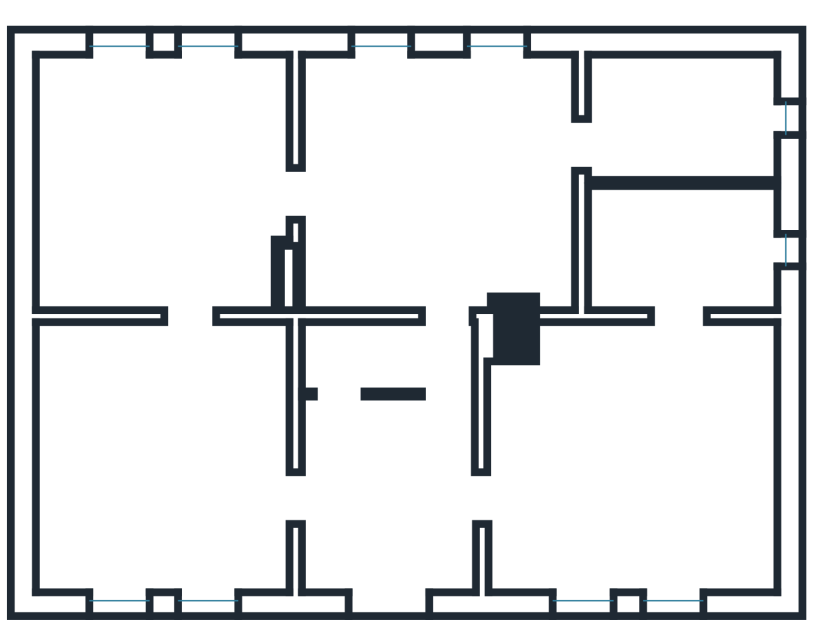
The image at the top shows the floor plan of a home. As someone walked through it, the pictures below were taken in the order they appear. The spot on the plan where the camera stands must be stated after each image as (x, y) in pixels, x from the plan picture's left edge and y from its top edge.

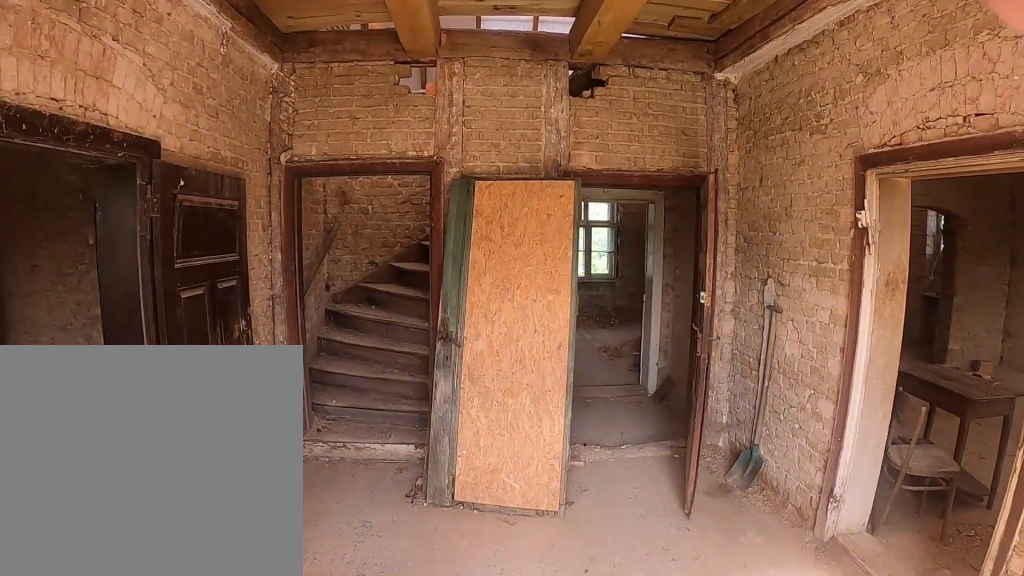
(407, 526)
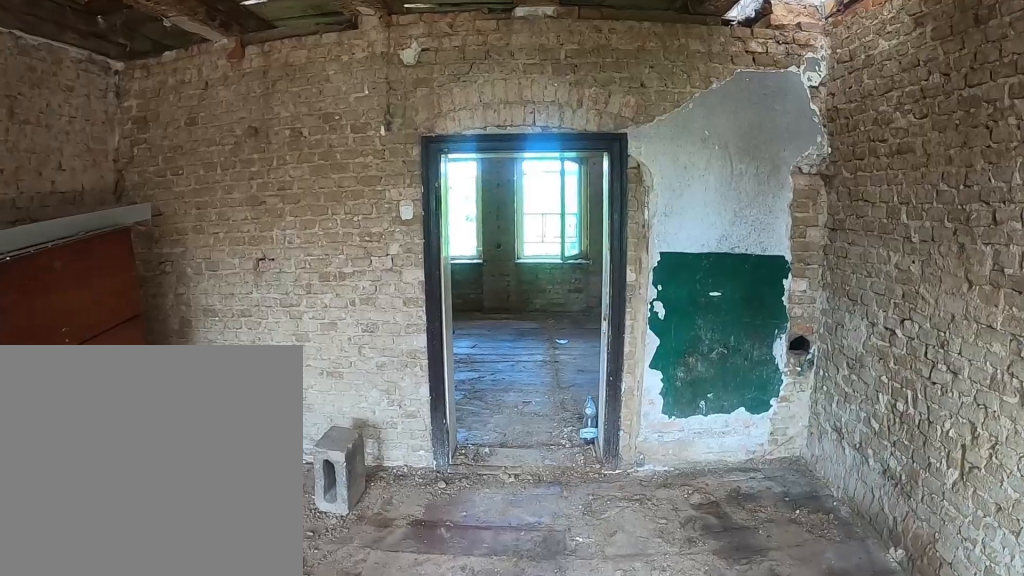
(184, 489)
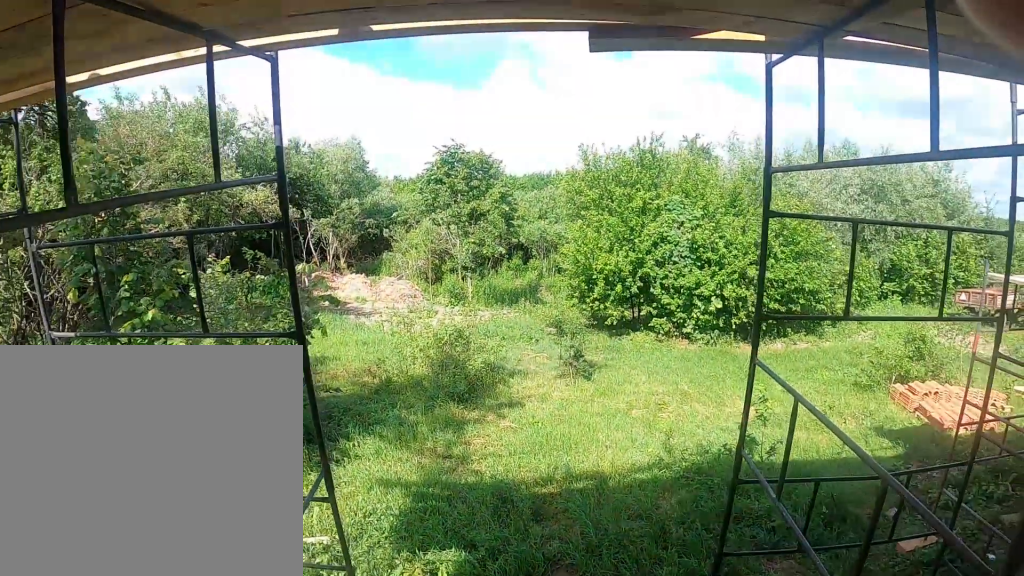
(123, 100)
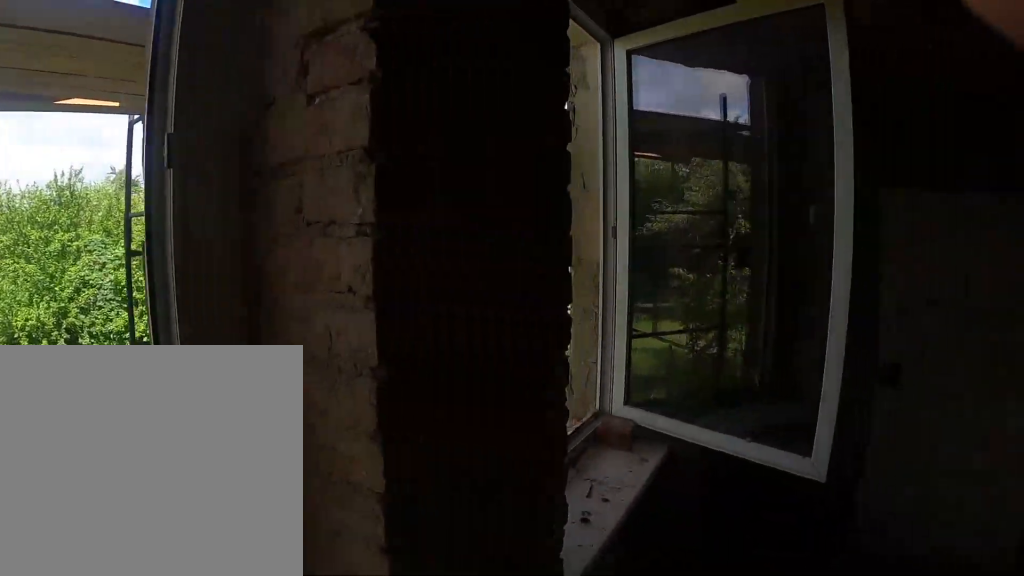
(191, 144)
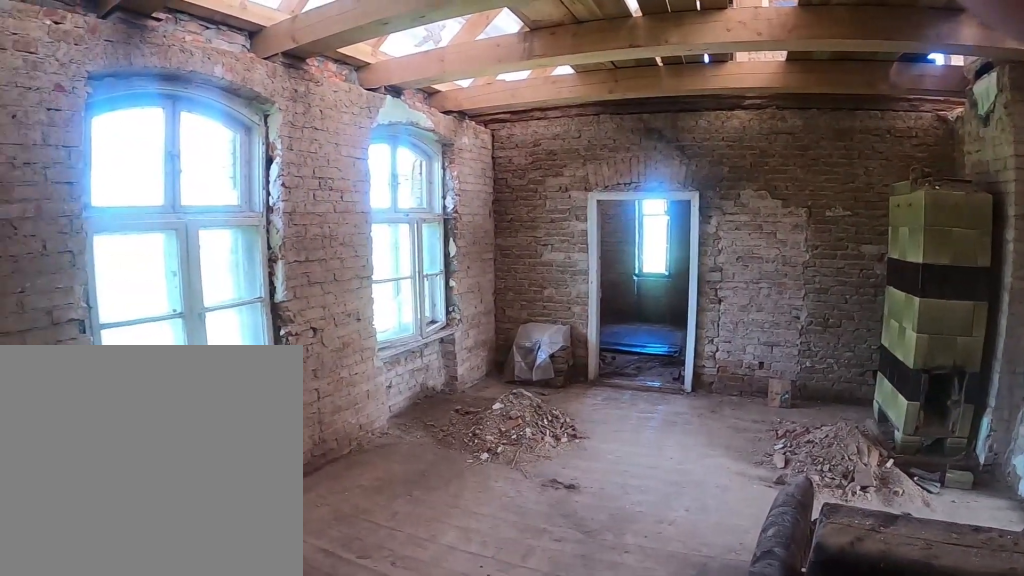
(309, 192)
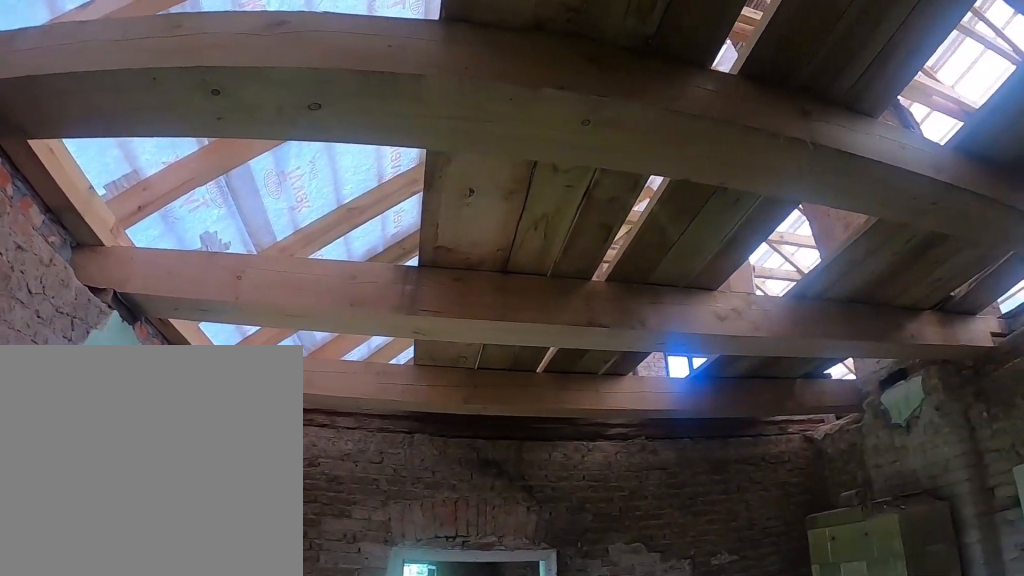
(424, 168)
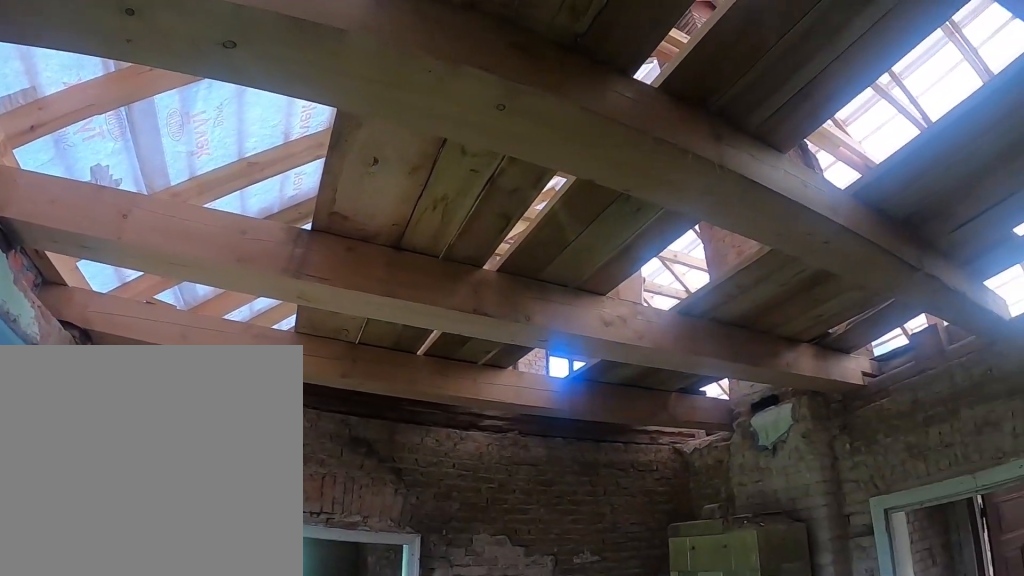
(432, 165)
